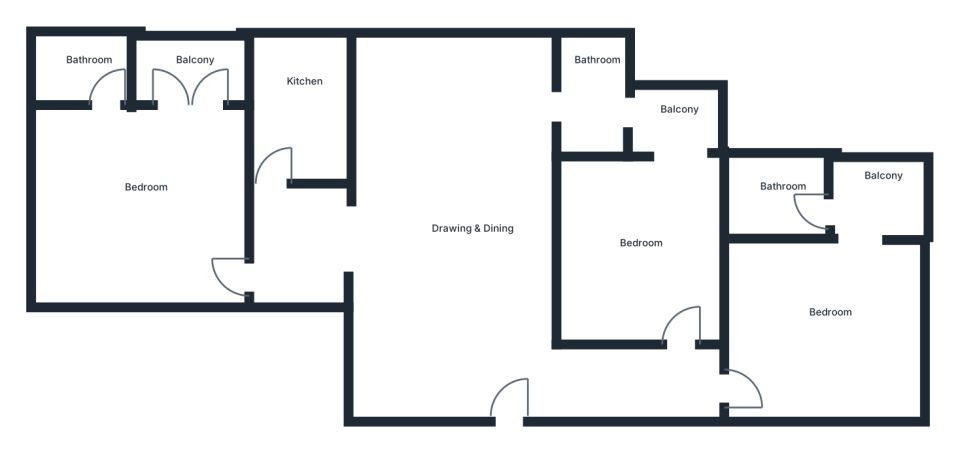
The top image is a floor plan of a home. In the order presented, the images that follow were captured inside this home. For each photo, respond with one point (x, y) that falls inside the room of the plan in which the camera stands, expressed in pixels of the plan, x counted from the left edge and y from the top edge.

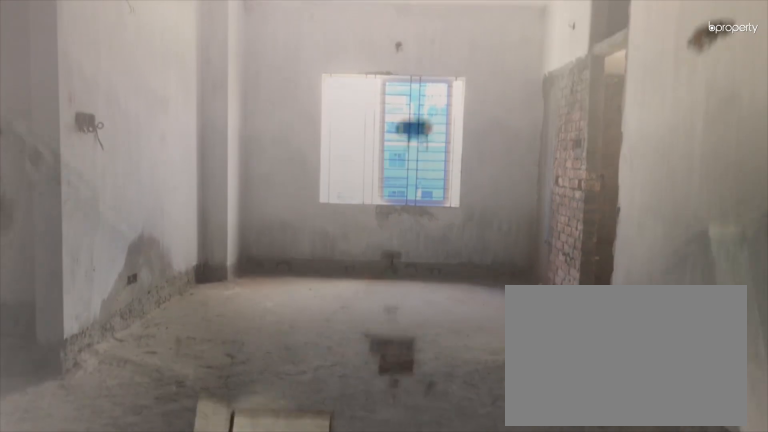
(453, 234)
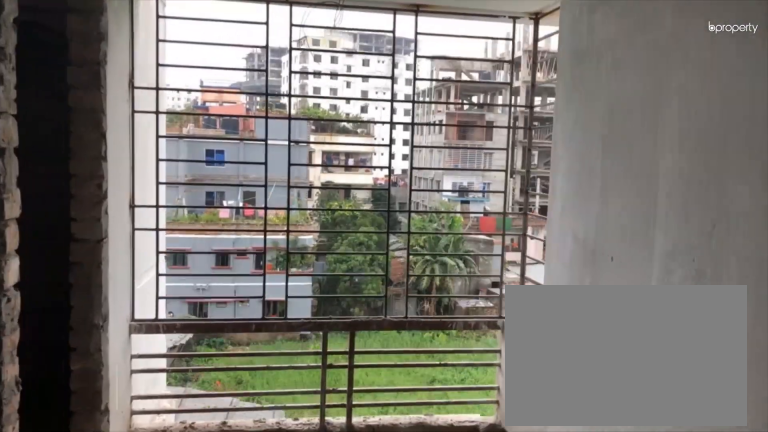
(682, 116)
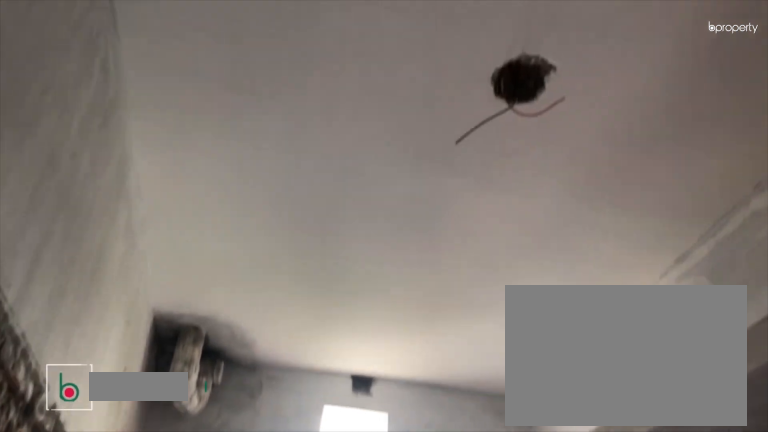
(317, 109)
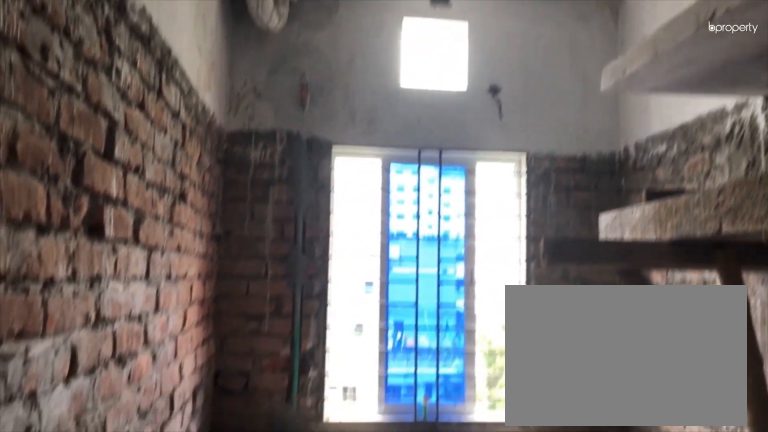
(317, 109)
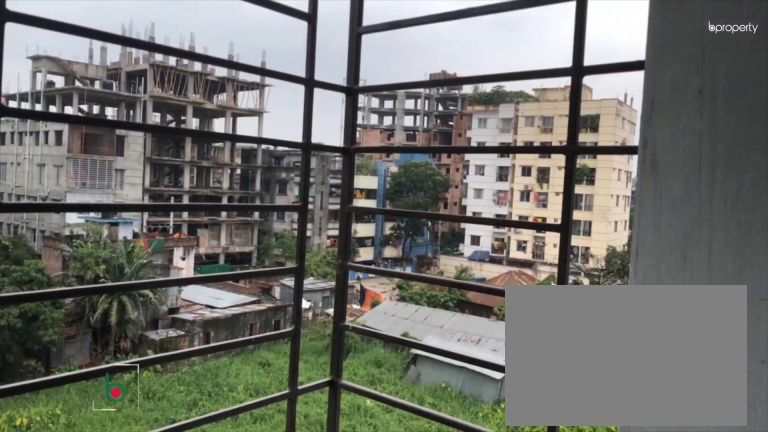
(195, 68)
